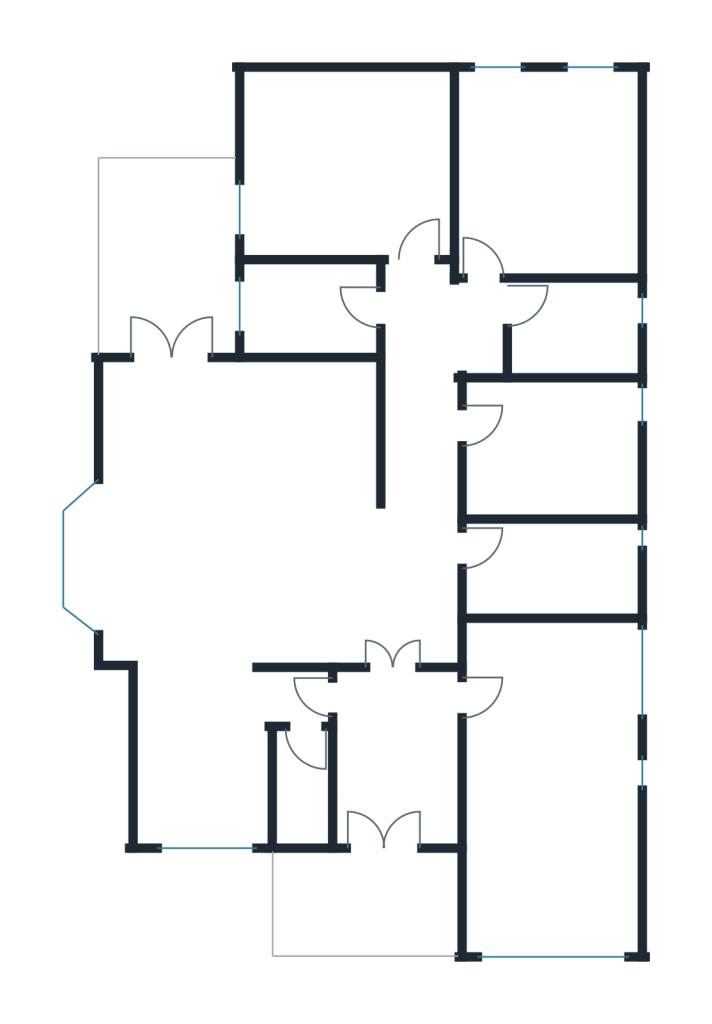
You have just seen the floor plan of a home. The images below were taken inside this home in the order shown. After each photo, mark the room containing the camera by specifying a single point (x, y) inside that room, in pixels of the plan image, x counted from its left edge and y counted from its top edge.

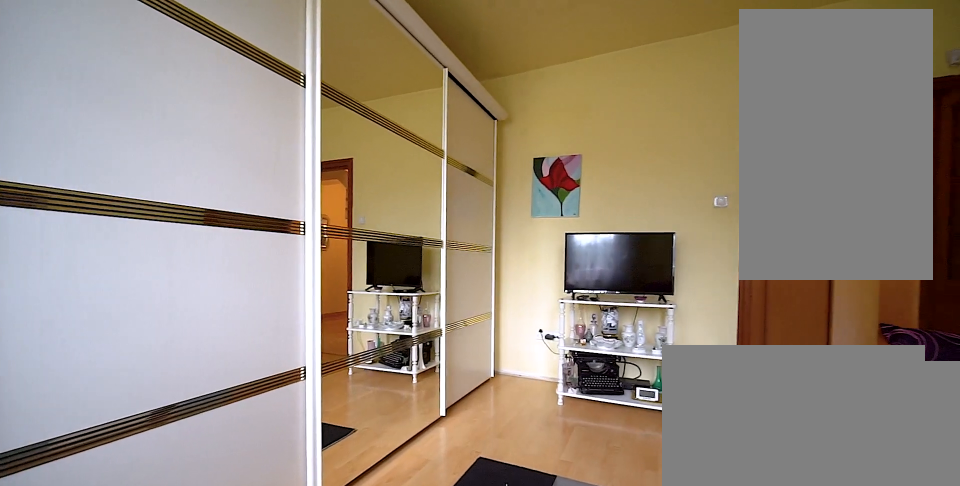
(549, 174)
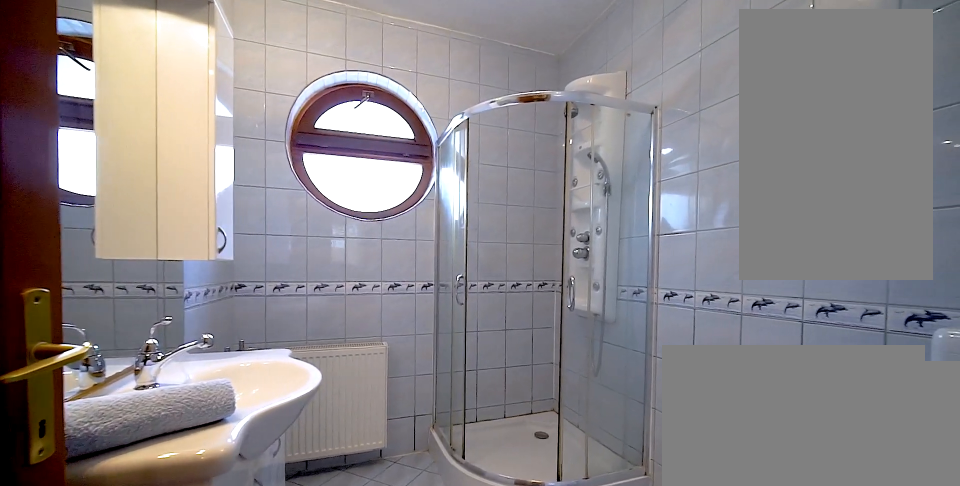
(578, 329)
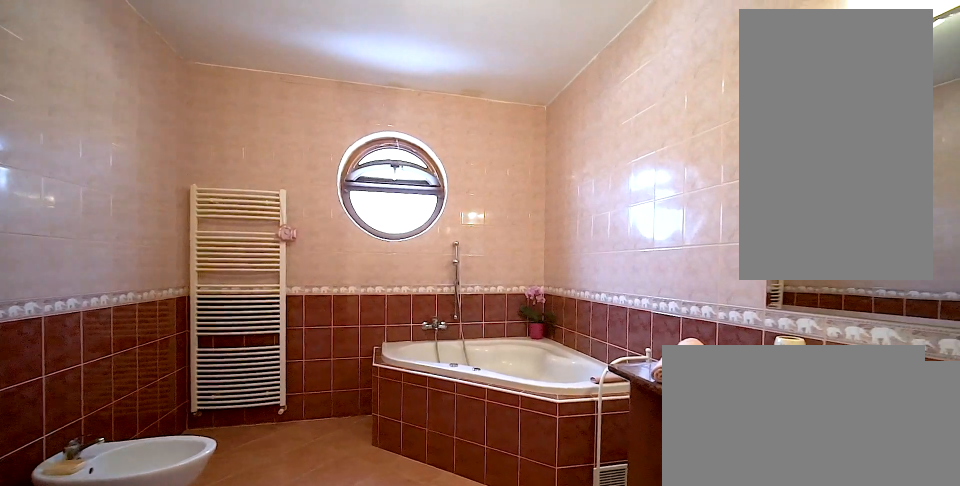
(544, 454)
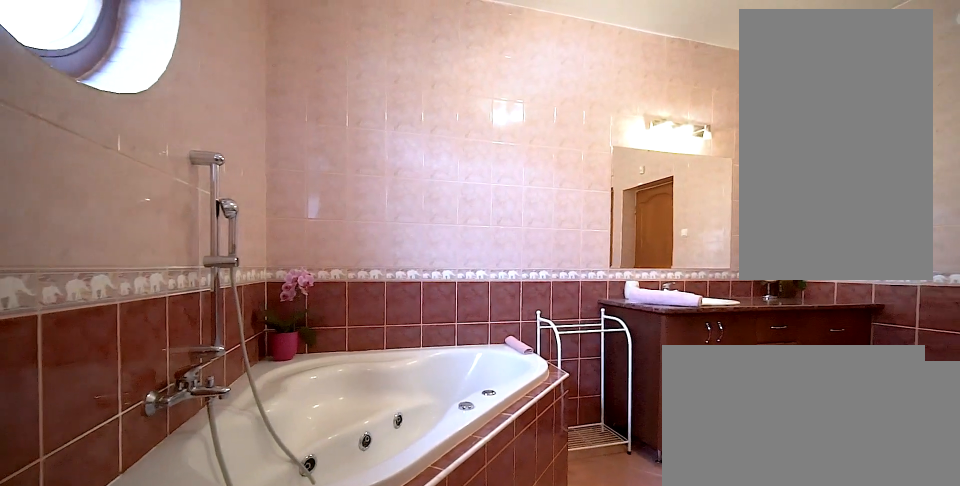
(544, 454)
